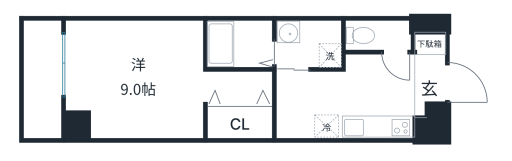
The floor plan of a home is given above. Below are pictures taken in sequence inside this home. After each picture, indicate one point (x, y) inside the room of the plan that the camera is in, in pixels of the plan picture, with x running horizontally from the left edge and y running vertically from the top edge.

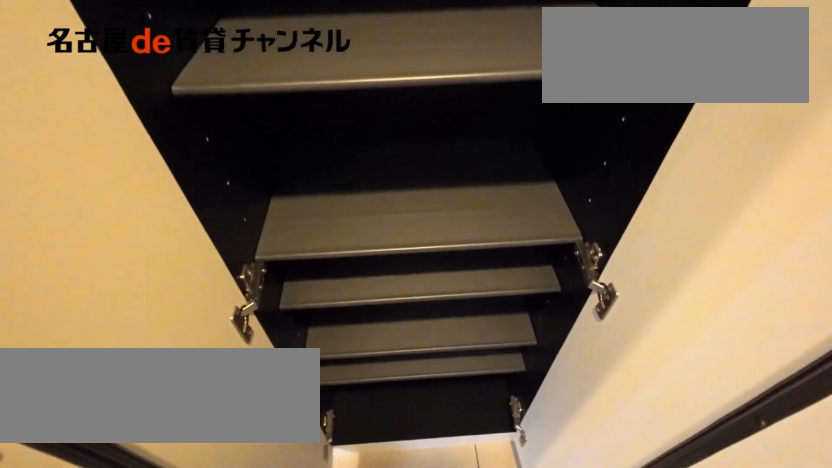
(429, 75)
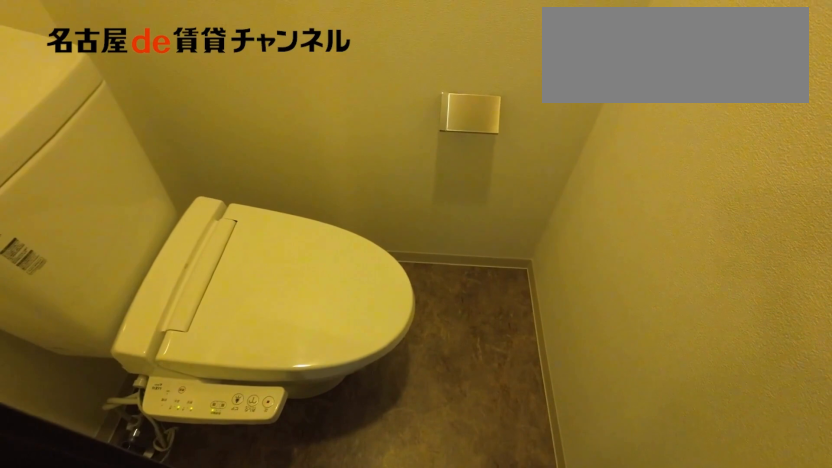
(378, 35)
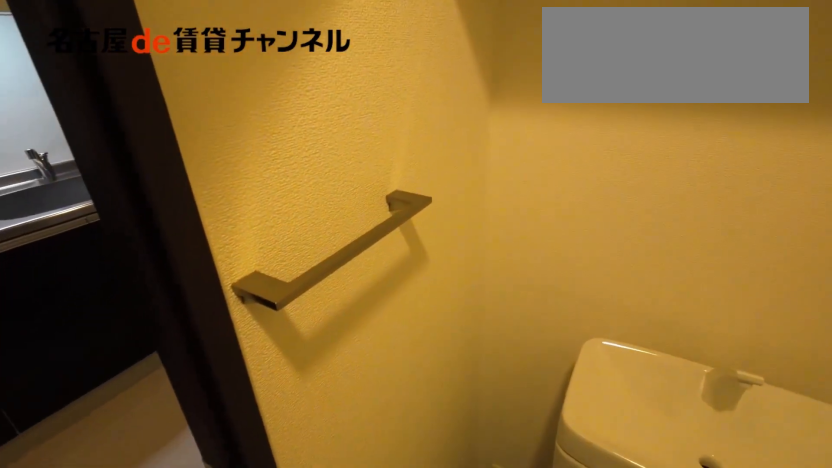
(378, 35)
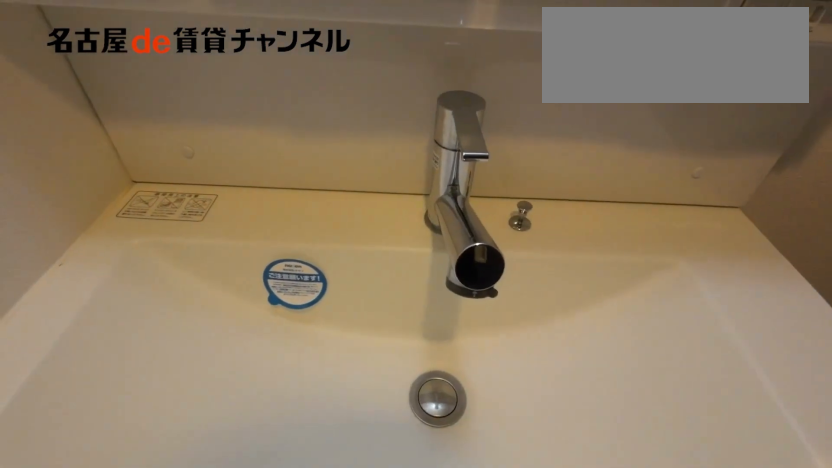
(310, 44)
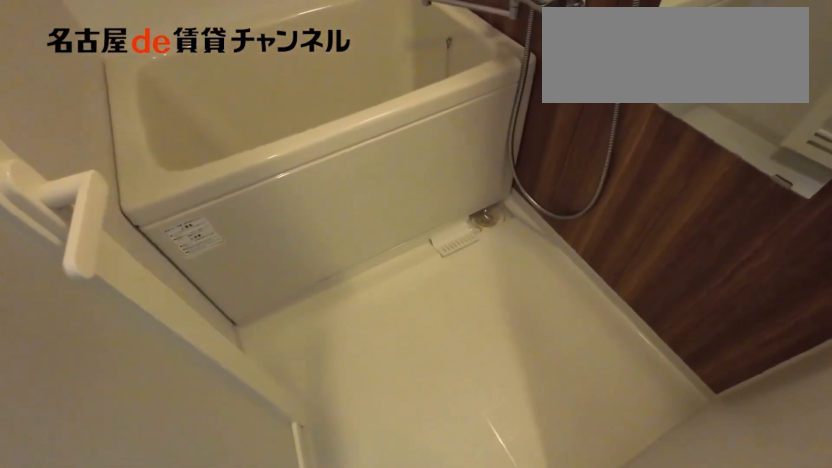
(239, 43)
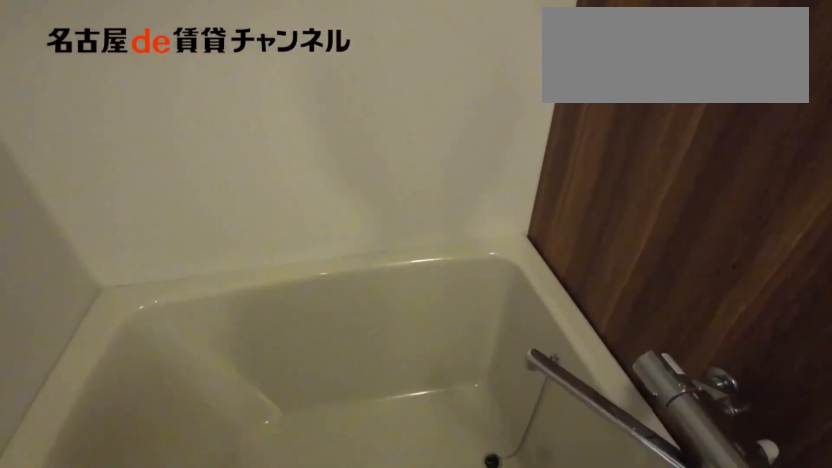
(239, 43)
